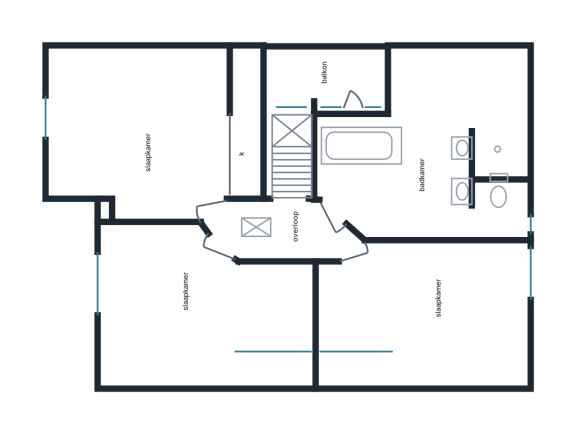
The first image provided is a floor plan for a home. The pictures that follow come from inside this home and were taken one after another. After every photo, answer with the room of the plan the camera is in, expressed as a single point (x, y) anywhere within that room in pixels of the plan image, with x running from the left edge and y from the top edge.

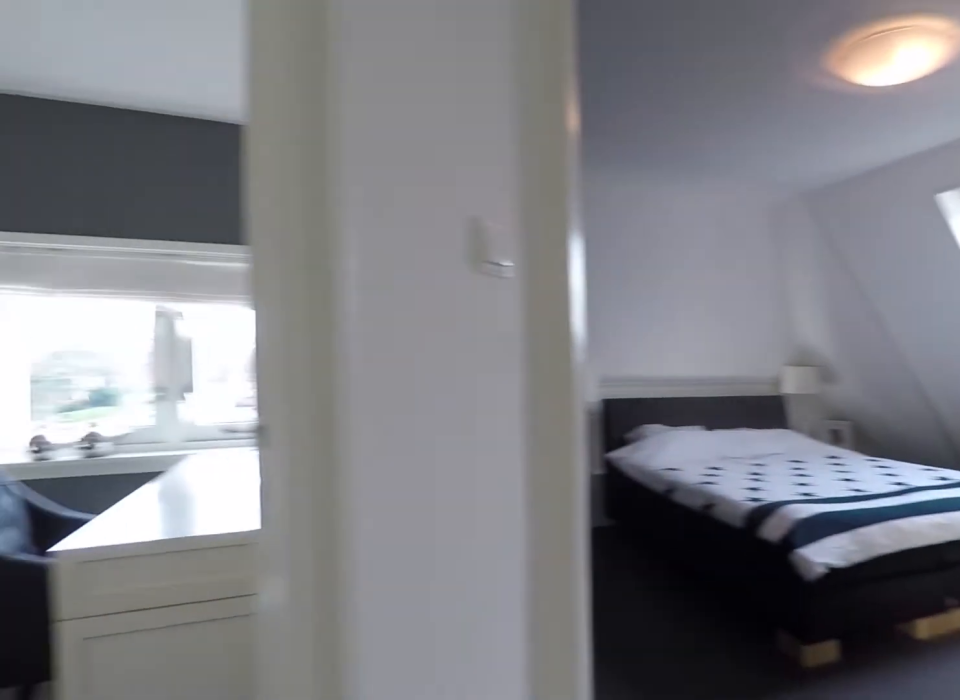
(281, 229)
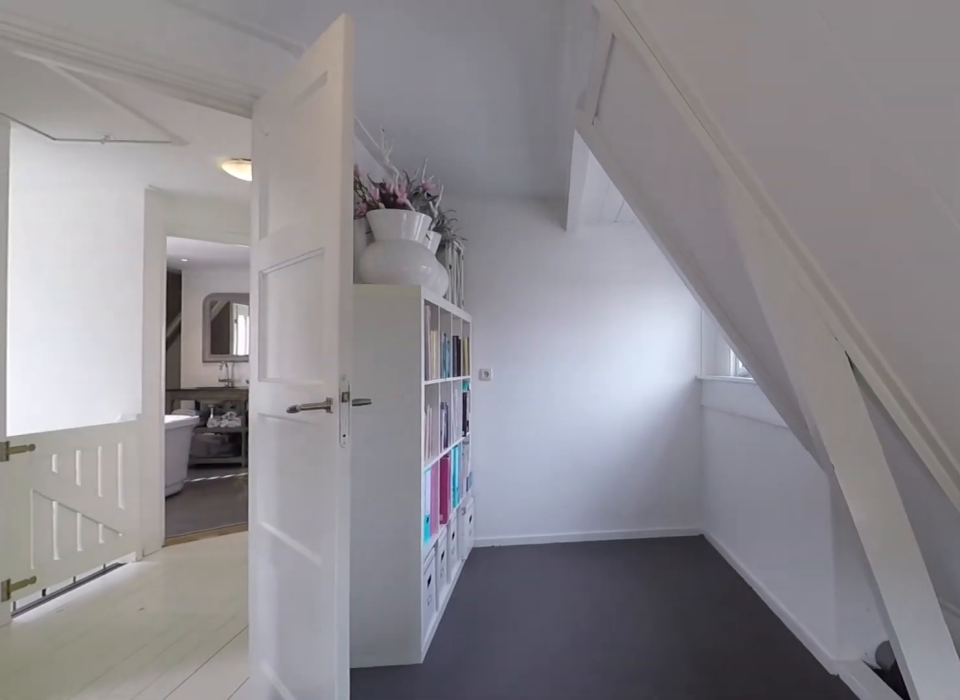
(151, 244)
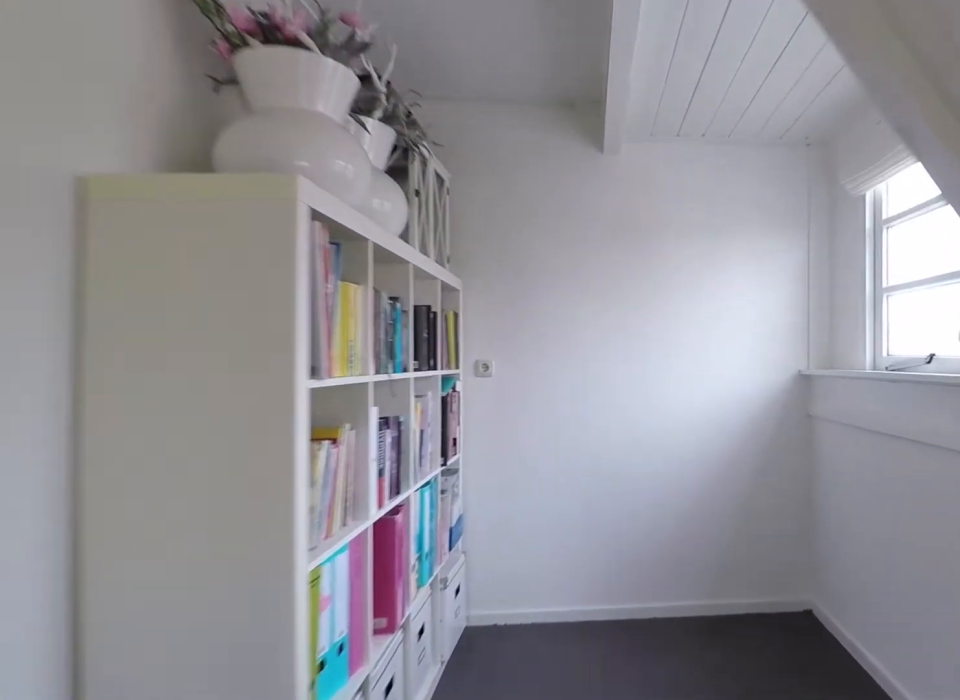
(151, 244)
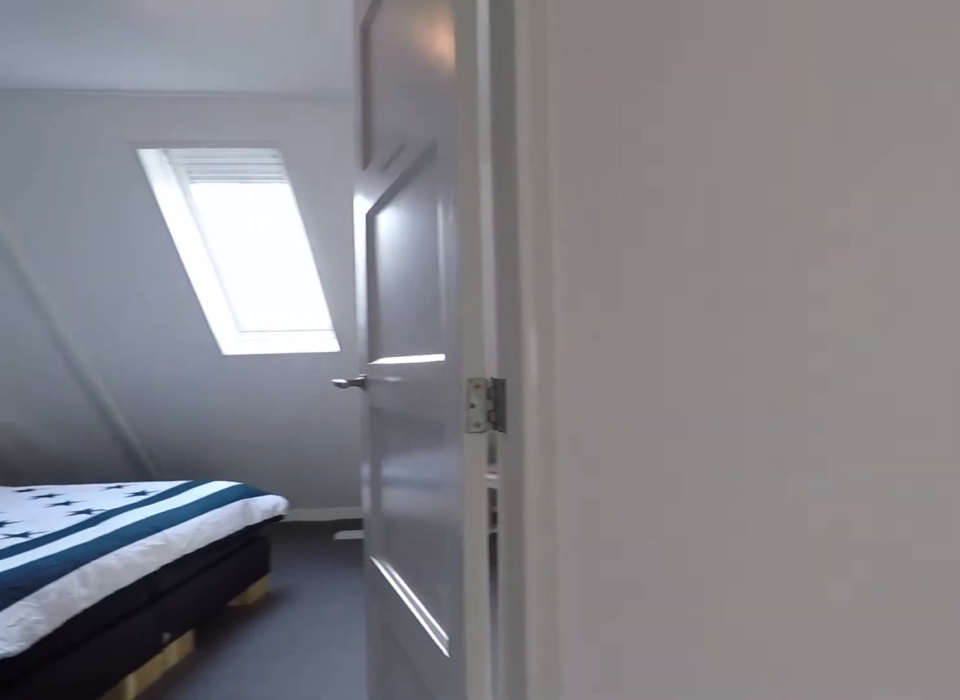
(280, 229)
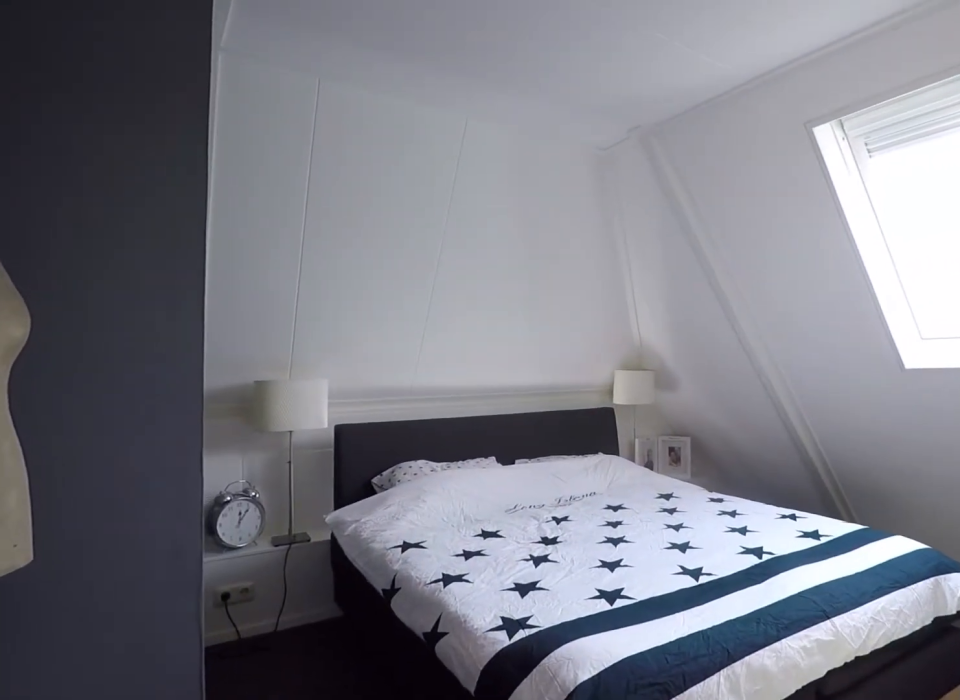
(150, 154)
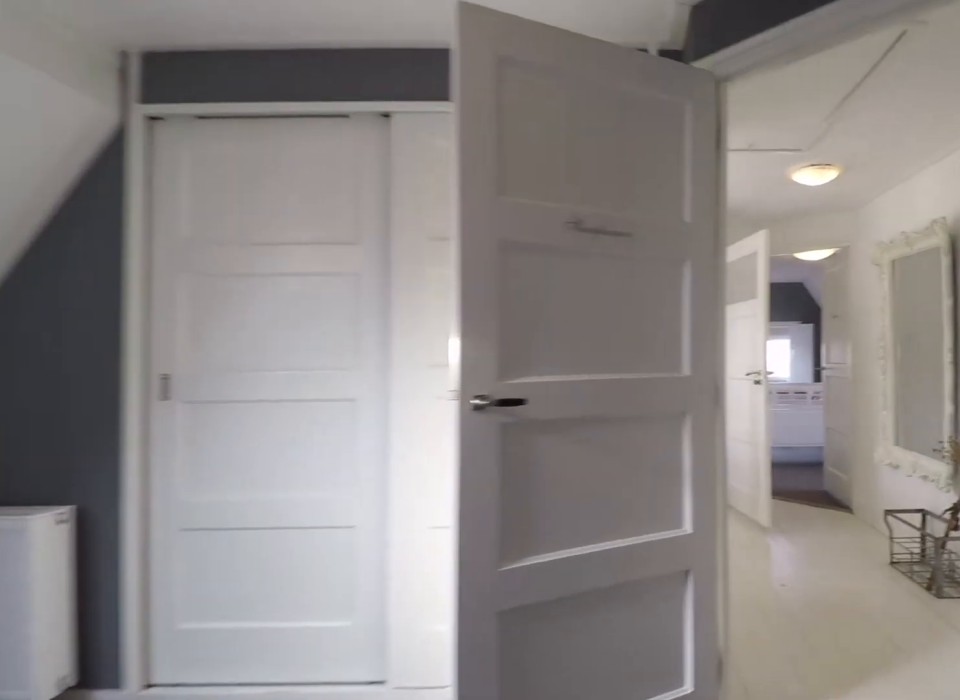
(150, 154)
